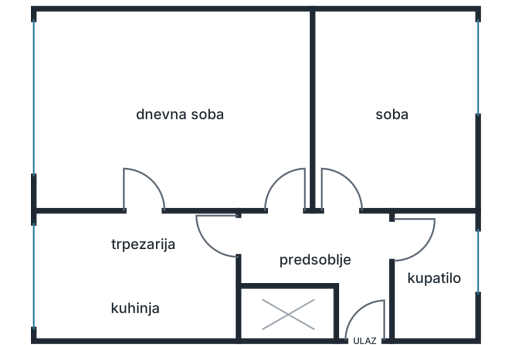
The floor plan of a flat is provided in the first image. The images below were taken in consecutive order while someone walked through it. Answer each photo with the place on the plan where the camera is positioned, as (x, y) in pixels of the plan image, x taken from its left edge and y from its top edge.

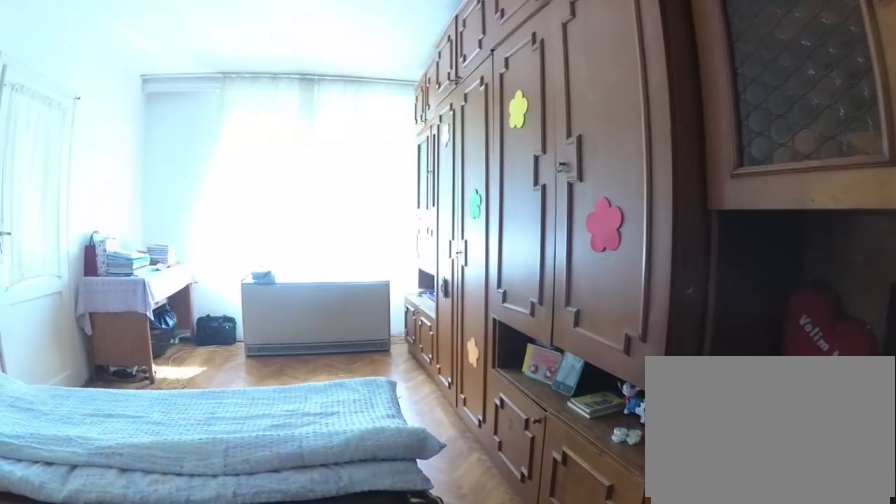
(291, 109)
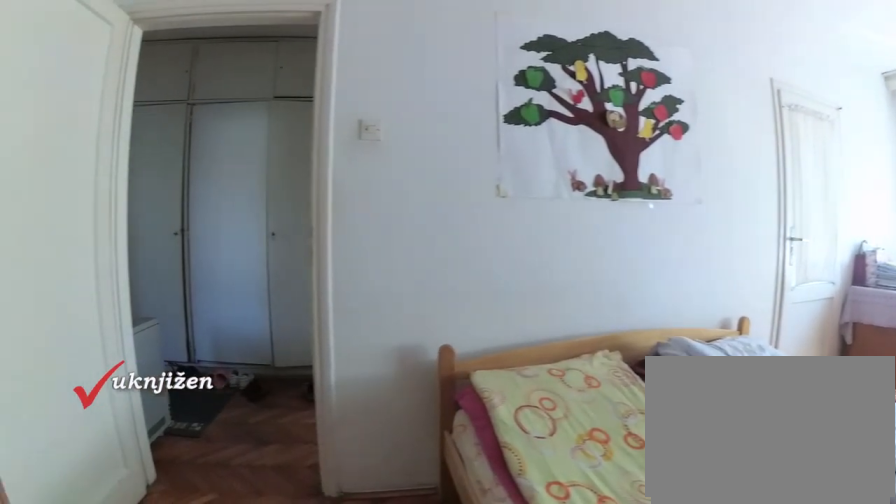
(272, 87)
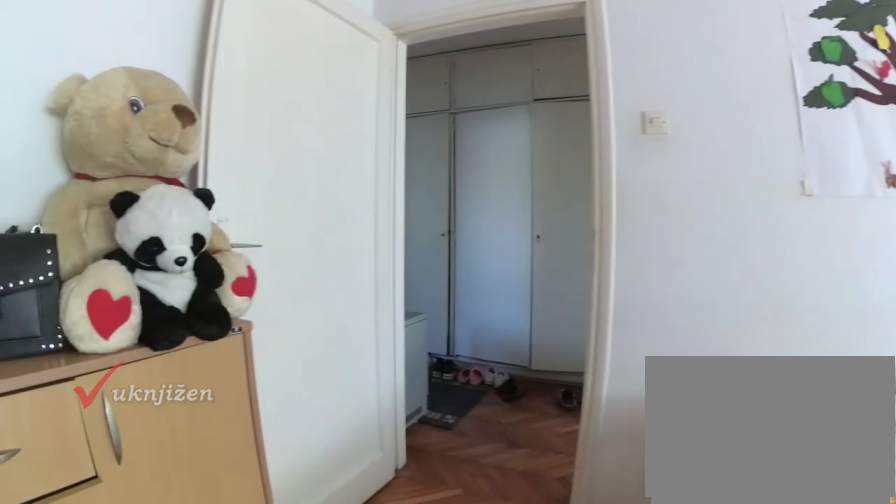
(267, 89)
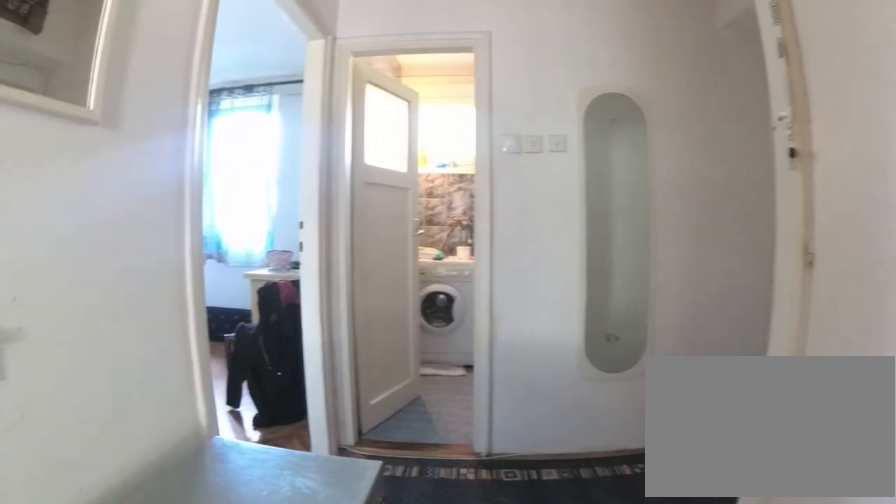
(281, 252)
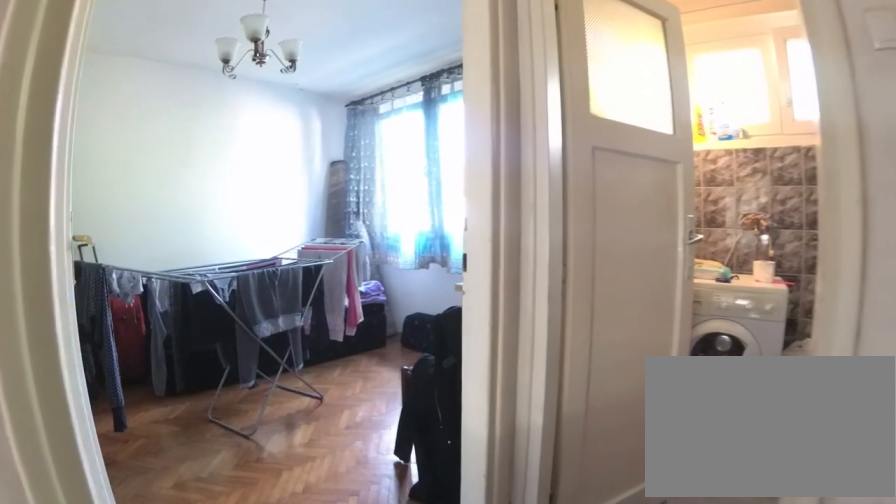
(326, 251)
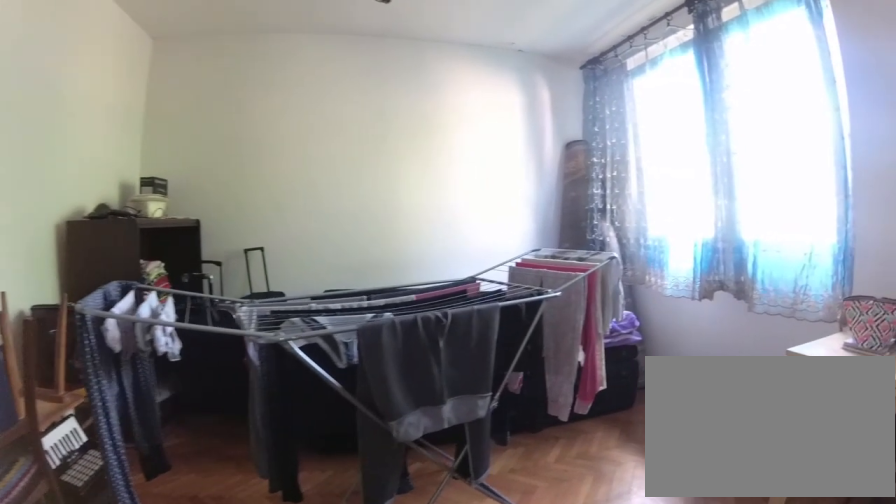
(342, 204)
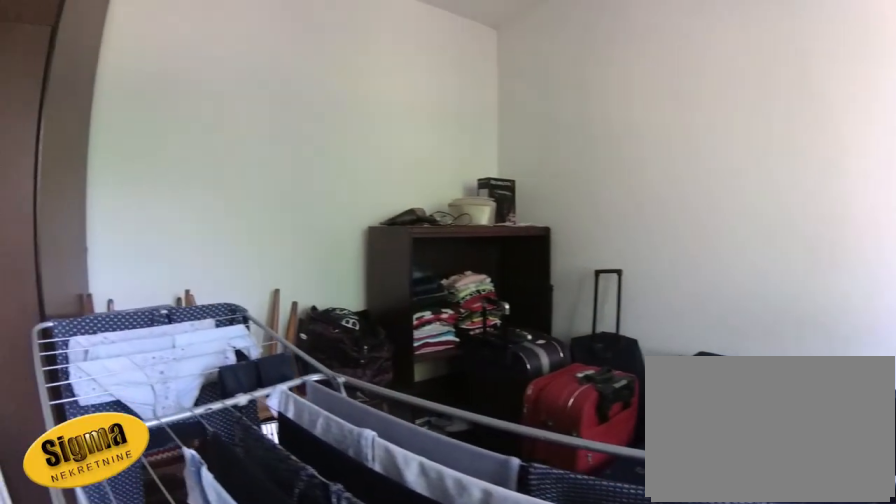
(404, 151)
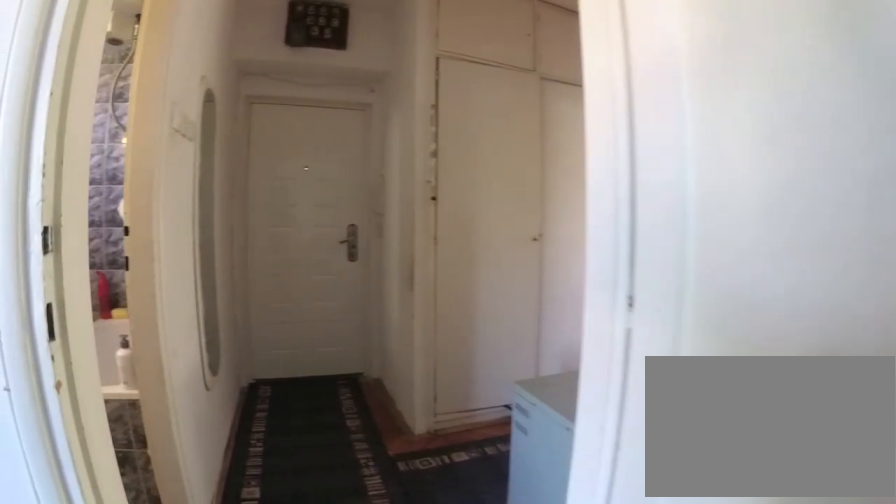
(349, 152)
